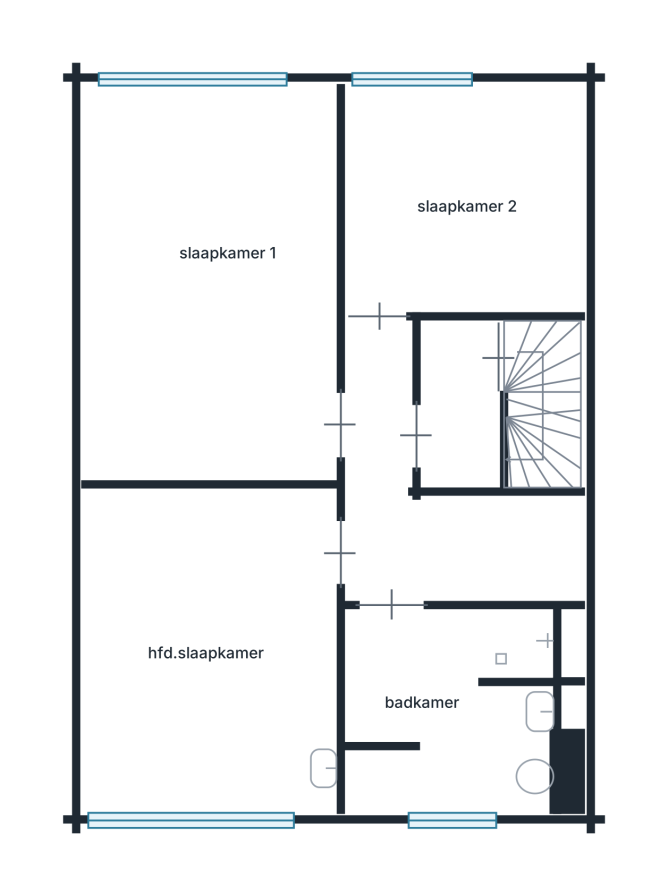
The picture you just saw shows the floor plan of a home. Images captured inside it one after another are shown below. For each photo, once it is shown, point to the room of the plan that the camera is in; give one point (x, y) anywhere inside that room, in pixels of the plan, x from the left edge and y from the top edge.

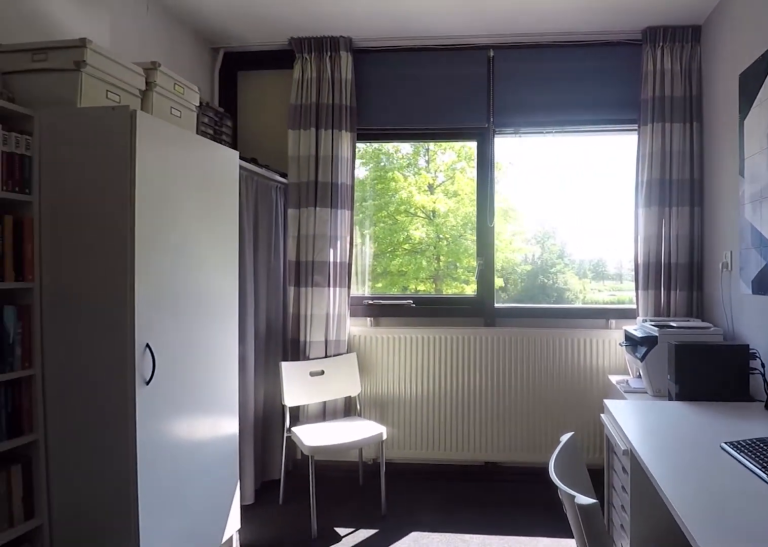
(212, 651)
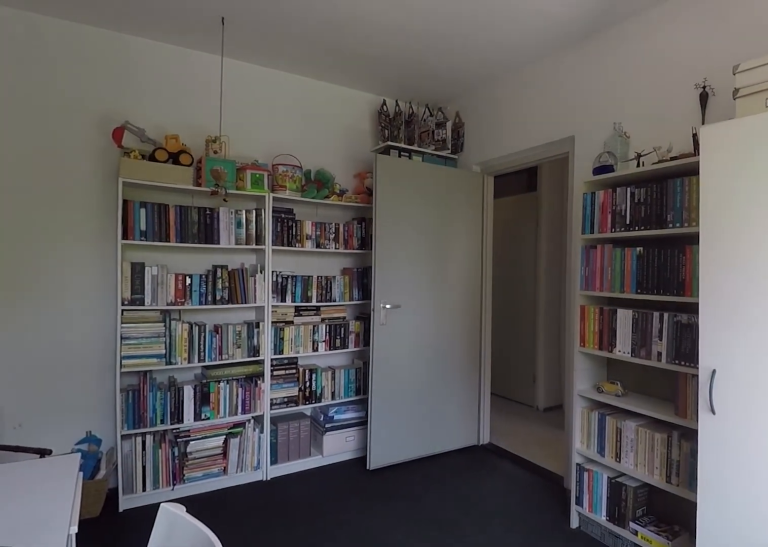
(323, 769)
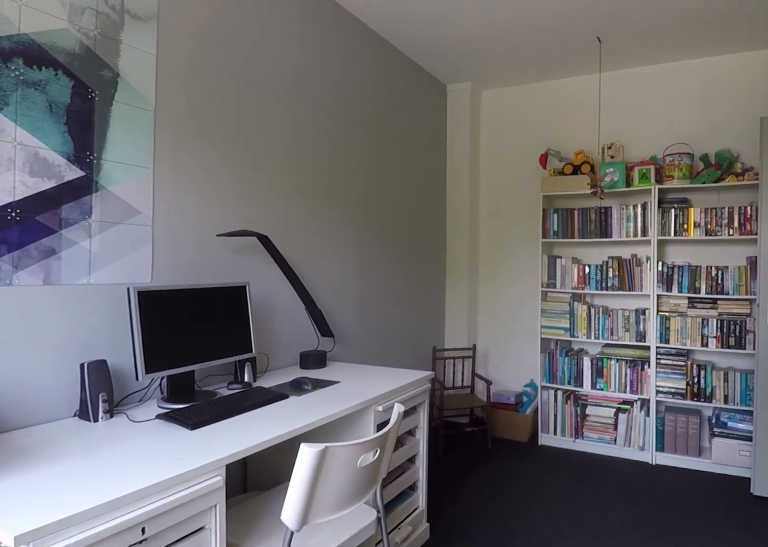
(212, 650)
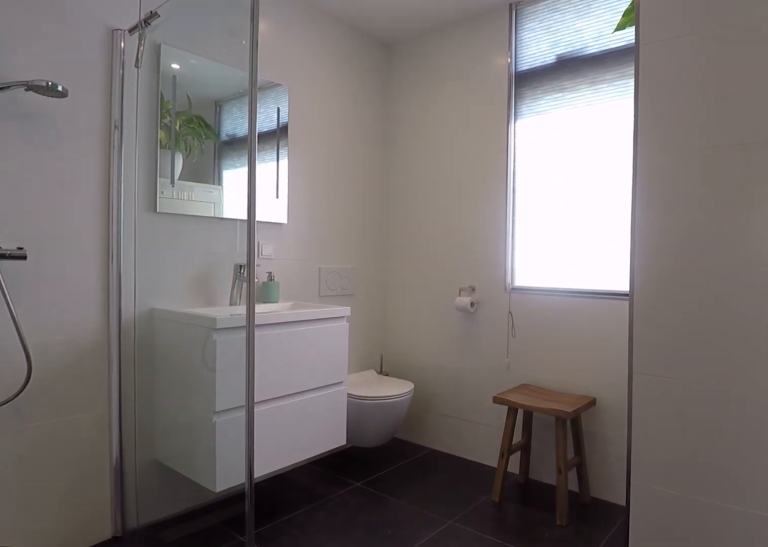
(448, 707)
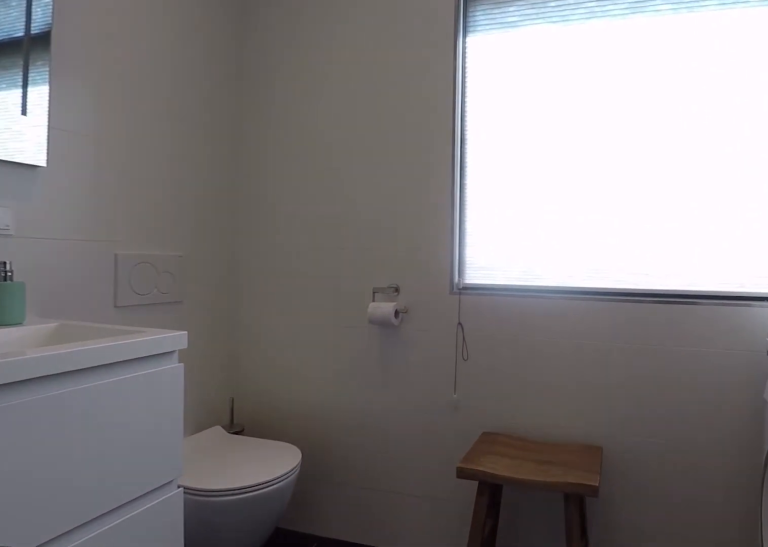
(448, 707)
